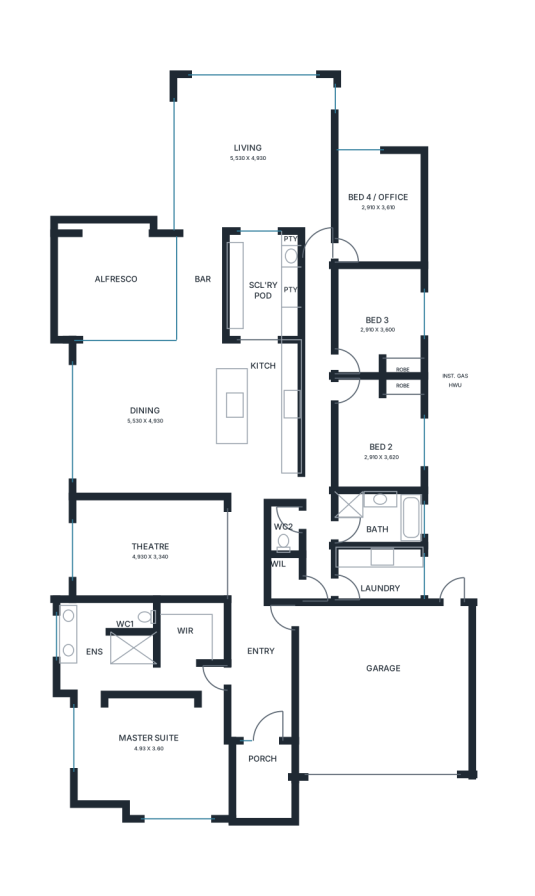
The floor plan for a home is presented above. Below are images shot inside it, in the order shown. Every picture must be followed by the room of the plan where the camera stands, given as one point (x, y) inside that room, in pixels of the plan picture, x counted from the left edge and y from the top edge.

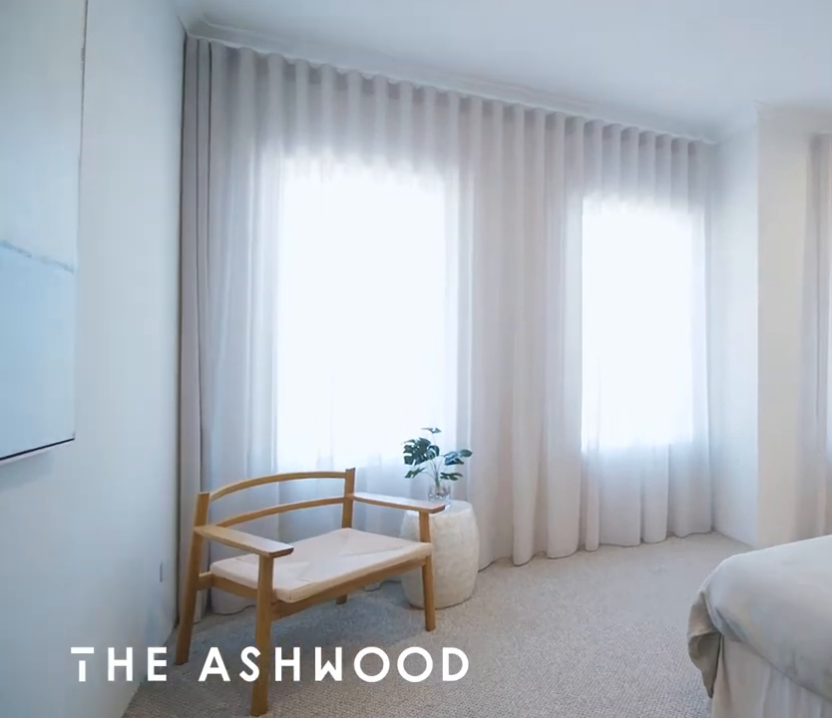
(148, 704)
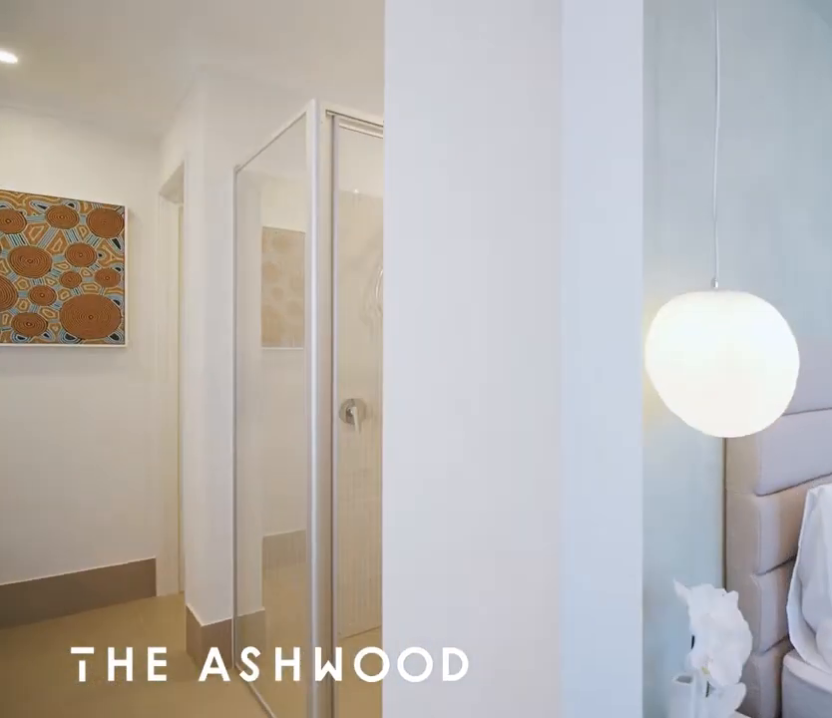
(148, 704)
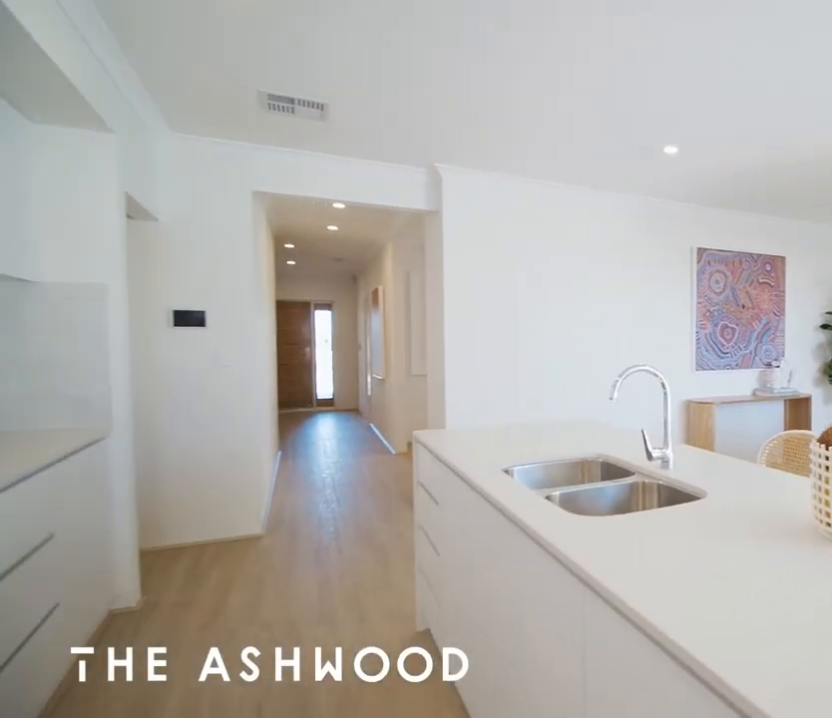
(186, 417)
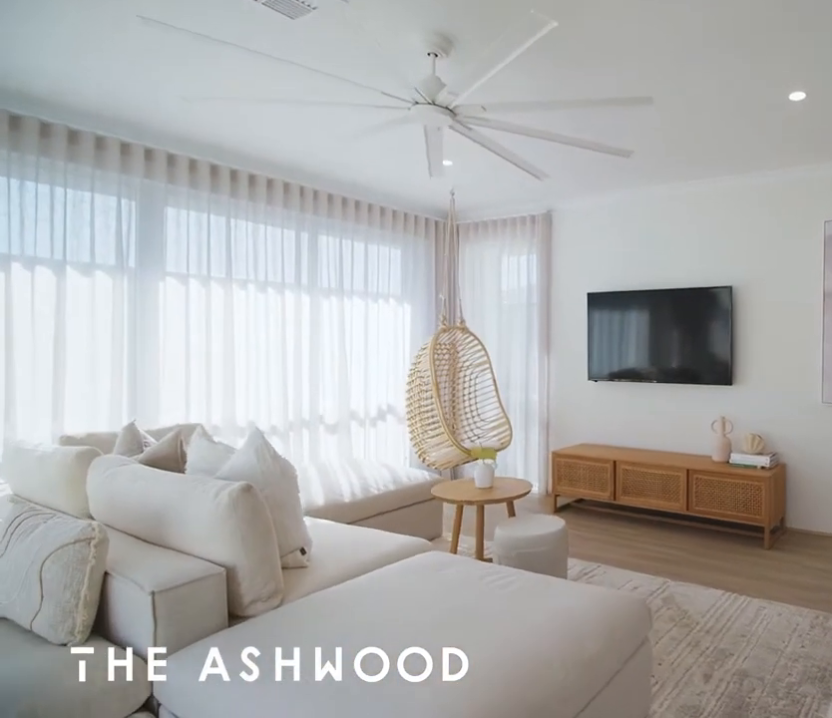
(254, 153)
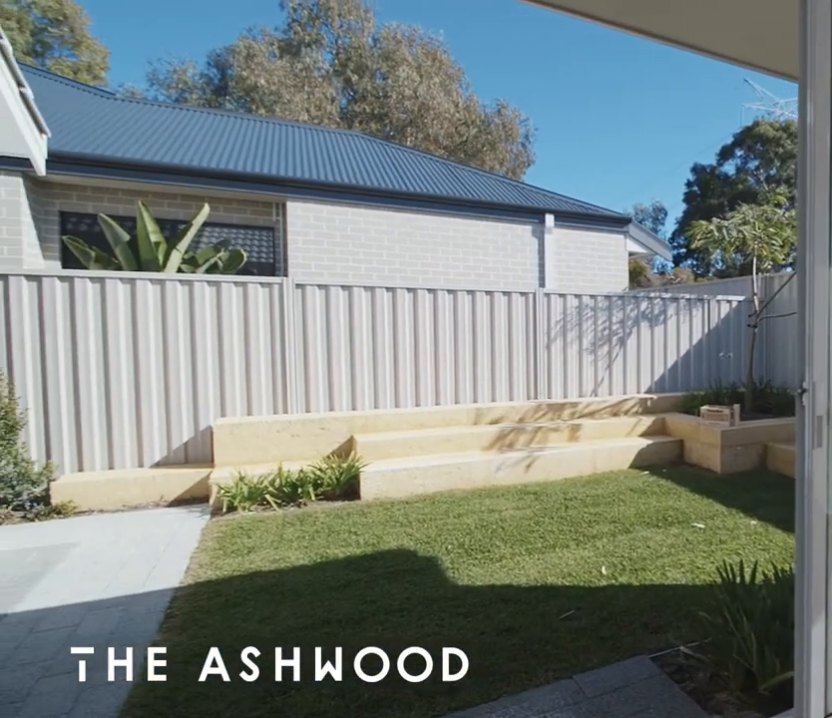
(254, 153)
